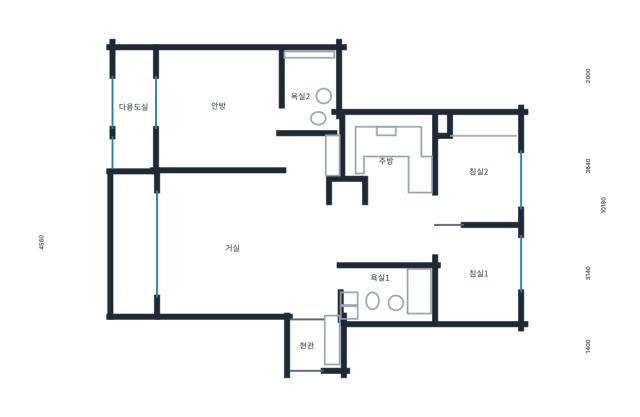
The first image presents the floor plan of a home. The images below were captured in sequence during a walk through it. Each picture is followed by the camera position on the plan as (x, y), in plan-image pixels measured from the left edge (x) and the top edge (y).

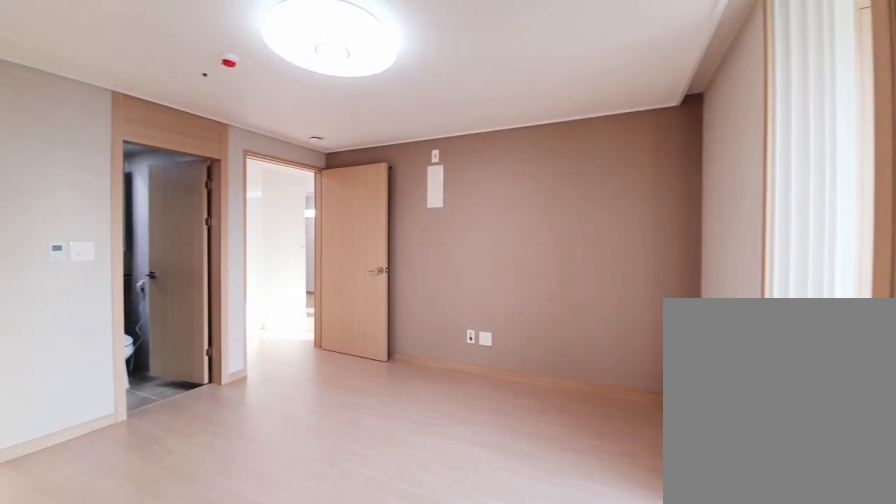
(209, 133)
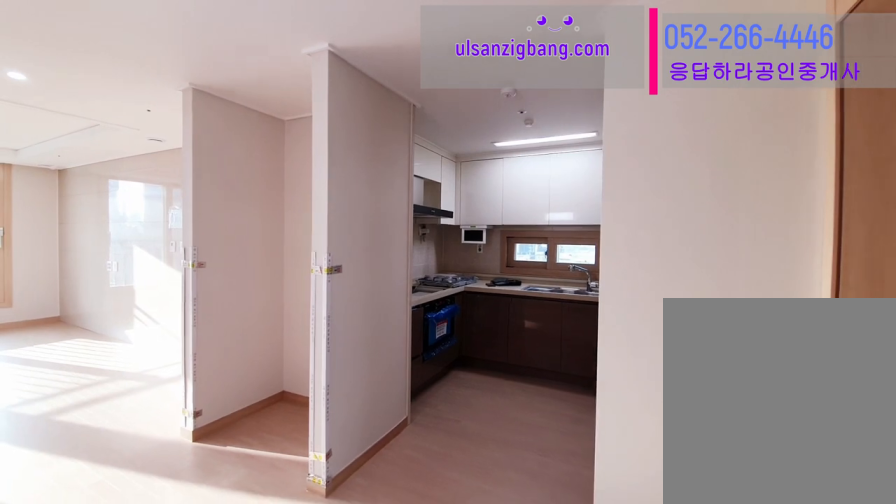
(409, 222)
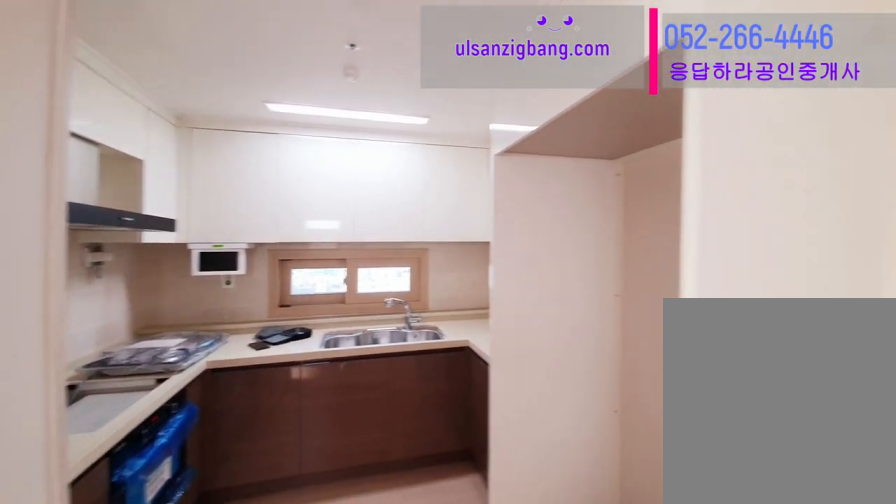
(391, 167)
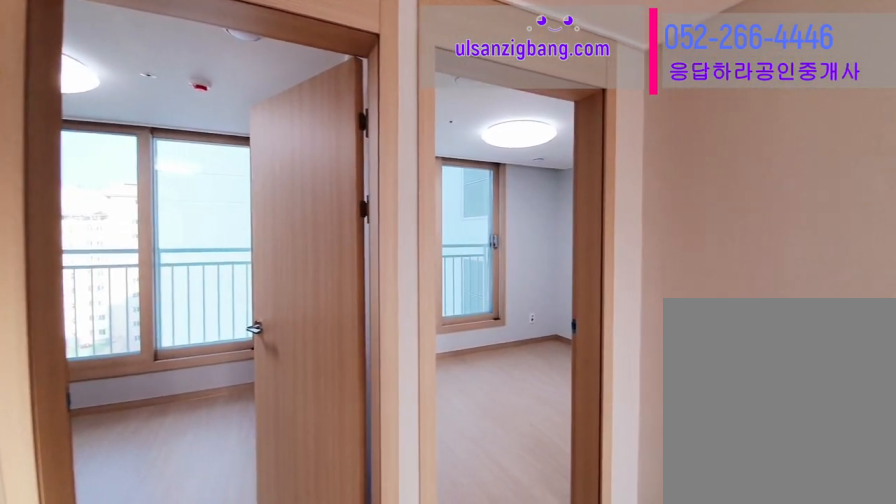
(390, 168)
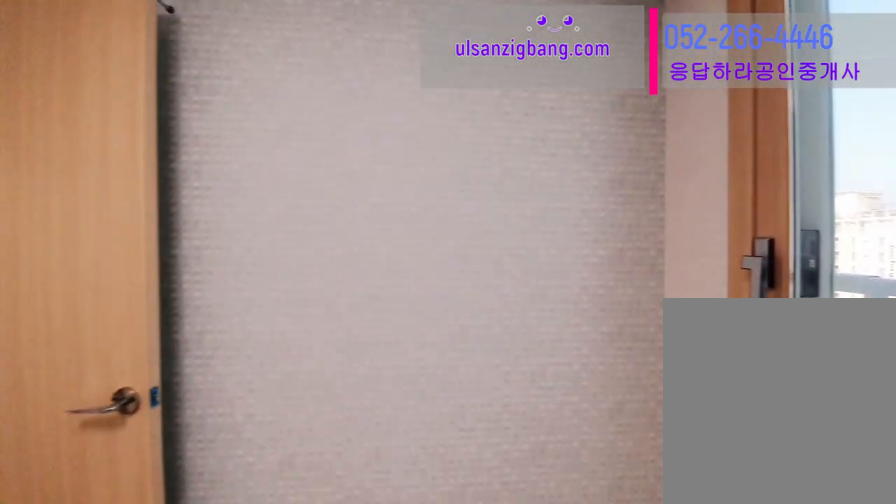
(483, 271)
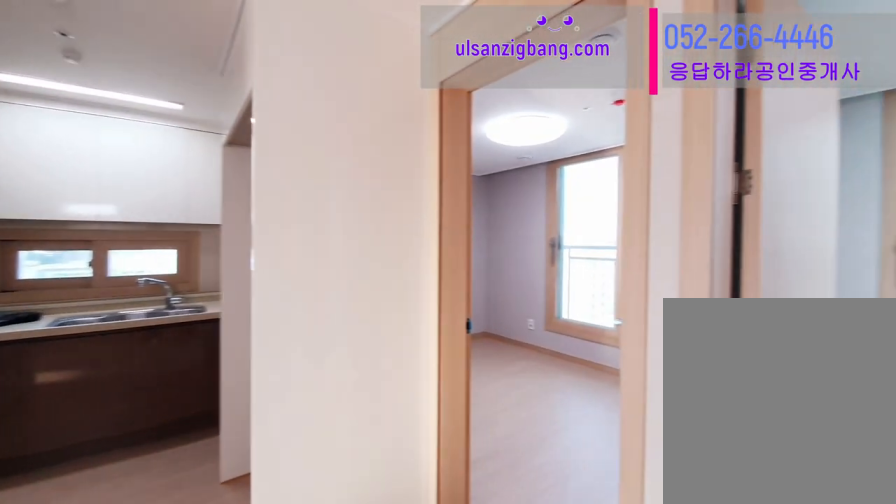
(396, 228)
